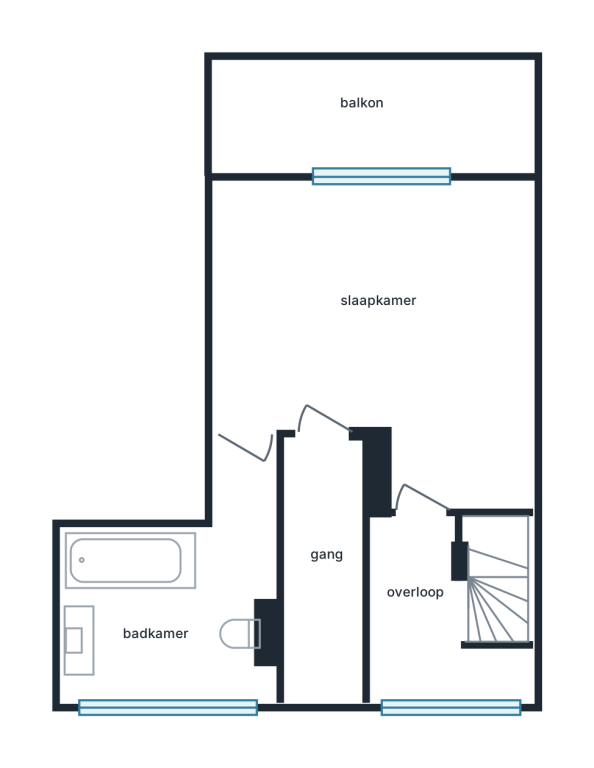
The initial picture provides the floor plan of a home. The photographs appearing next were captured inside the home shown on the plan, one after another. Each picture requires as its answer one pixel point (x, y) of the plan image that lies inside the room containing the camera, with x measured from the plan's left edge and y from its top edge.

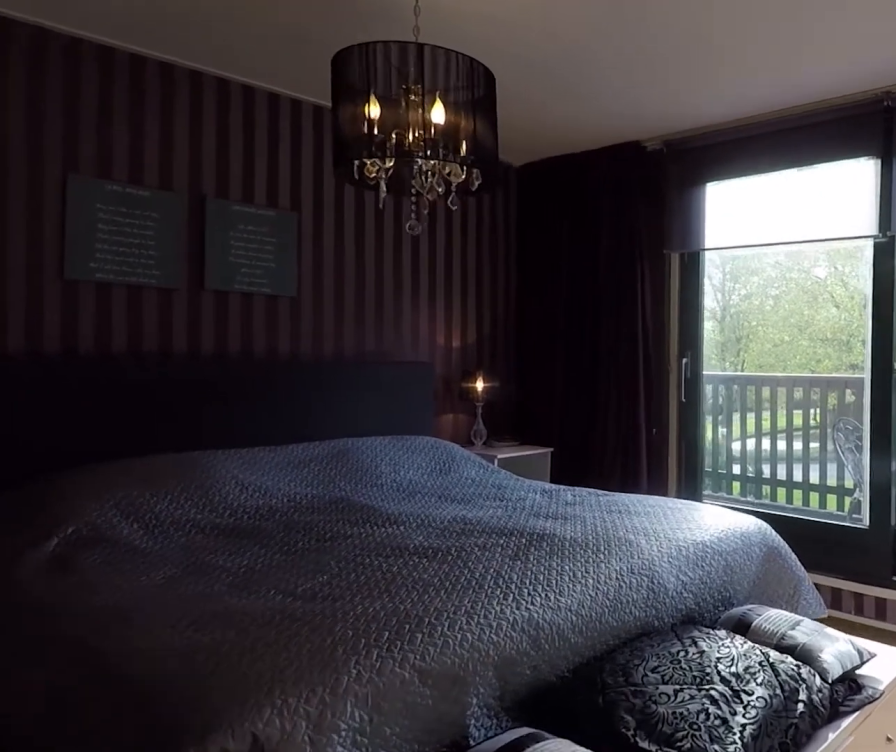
(357, 307)
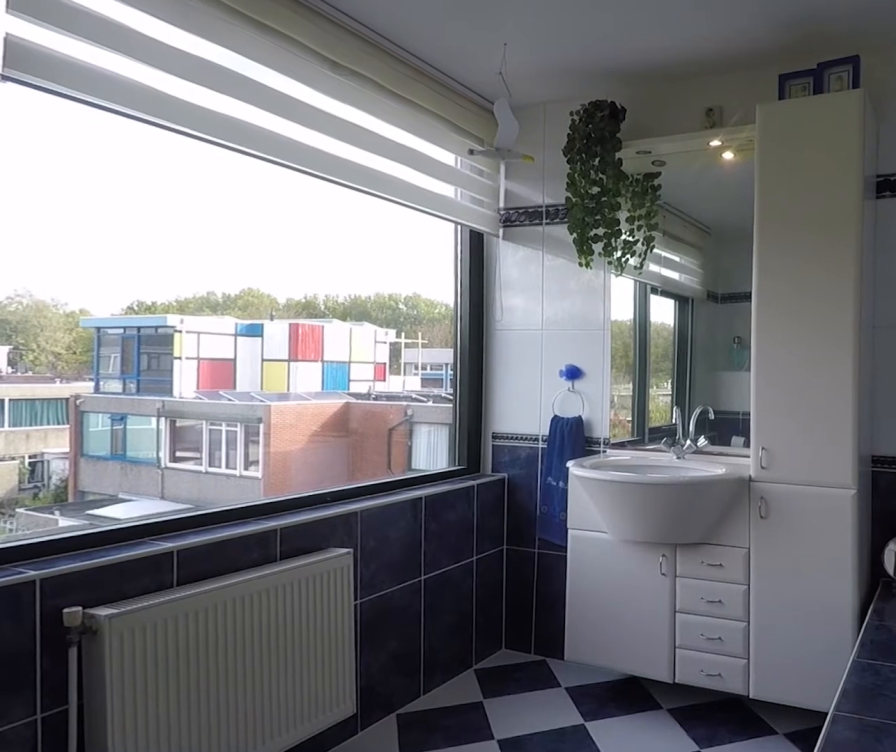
(247, 483)
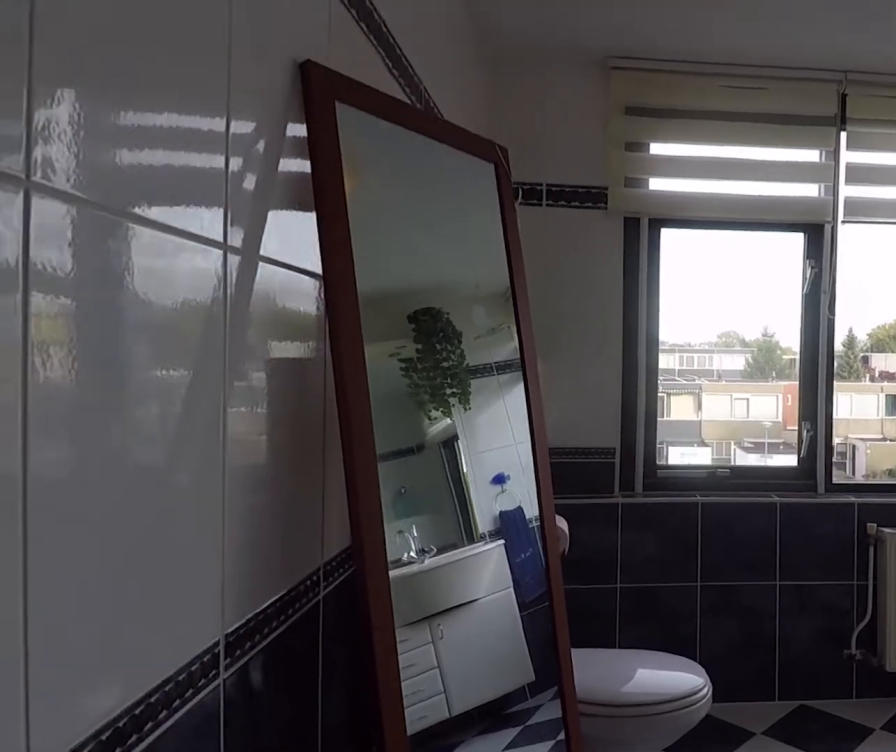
(104, 641)
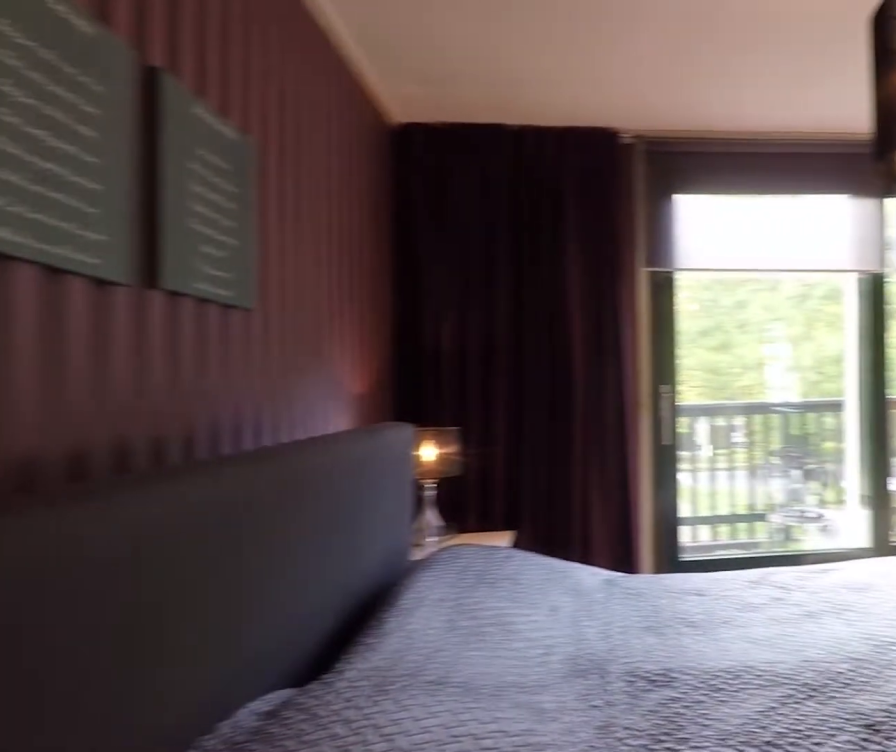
(357, 307)
